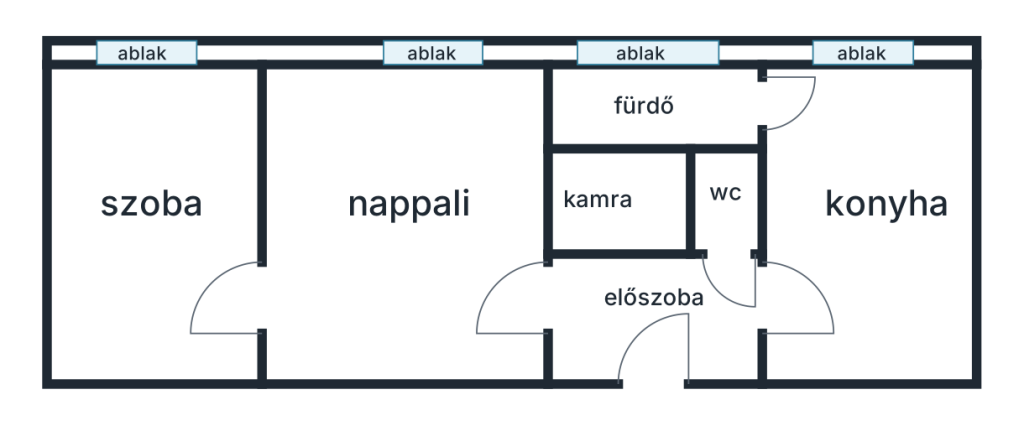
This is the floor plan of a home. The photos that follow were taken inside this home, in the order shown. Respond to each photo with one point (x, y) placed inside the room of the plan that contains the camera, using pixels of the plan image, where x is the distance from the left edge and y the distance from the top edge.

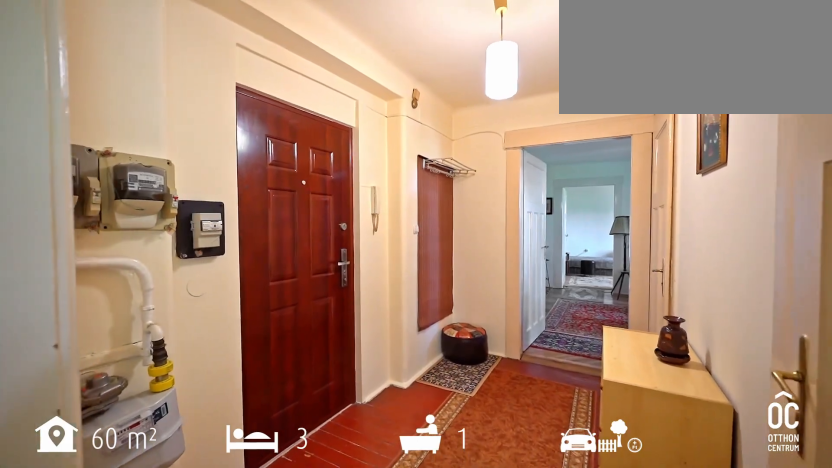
(648, 321)
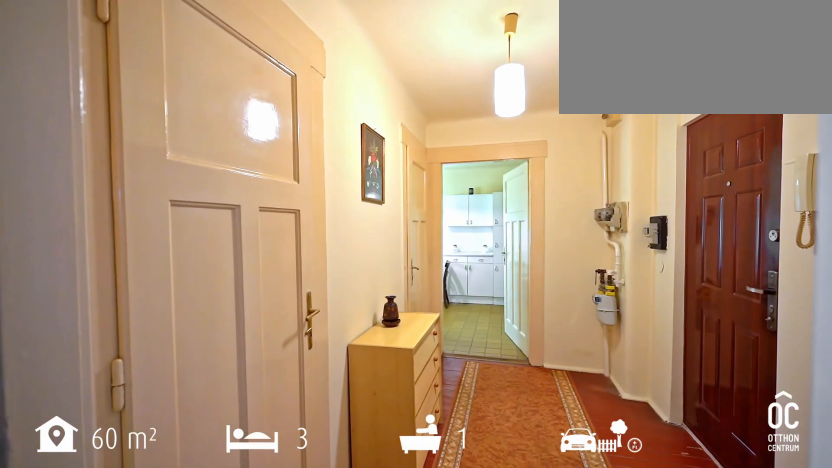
(649, 321)
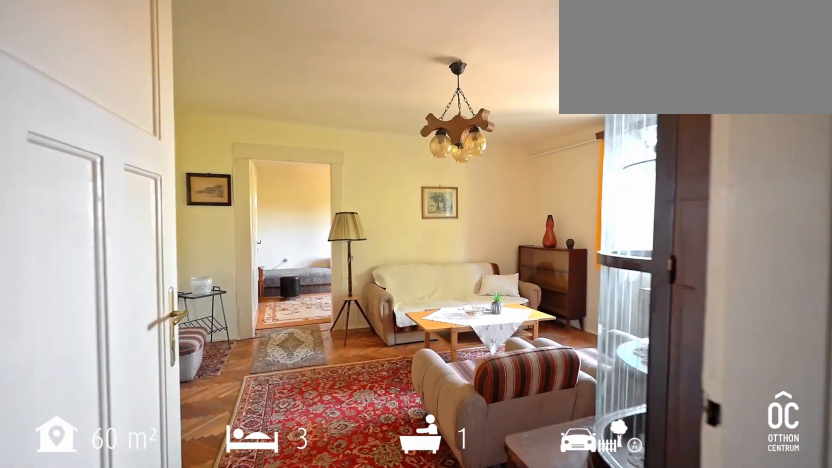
(413, 227)
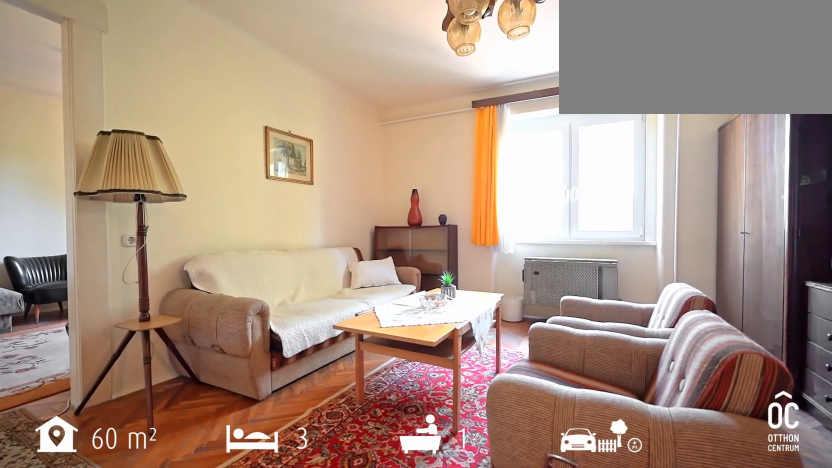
(413, 227)
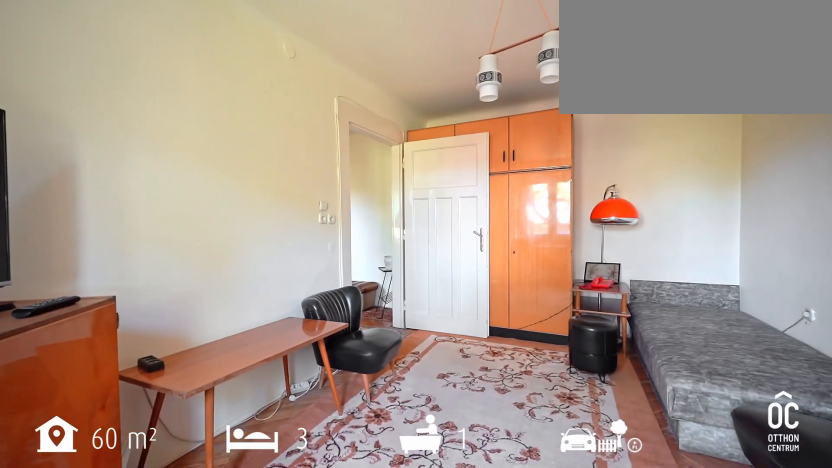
(154, 214)
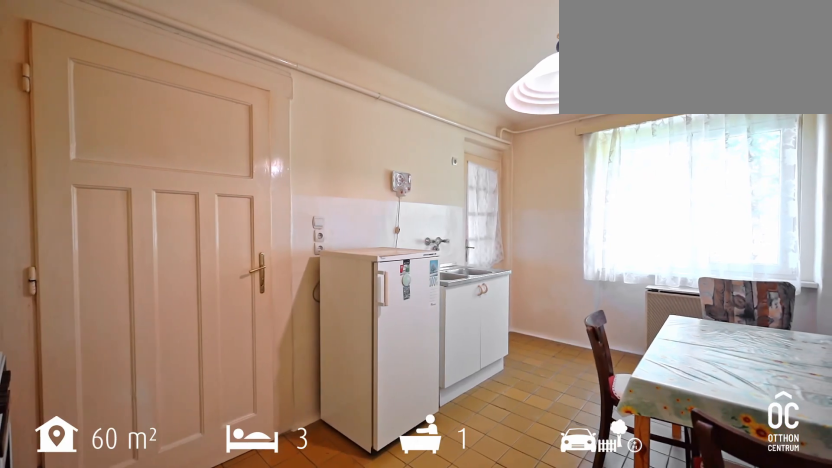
(867, 229)
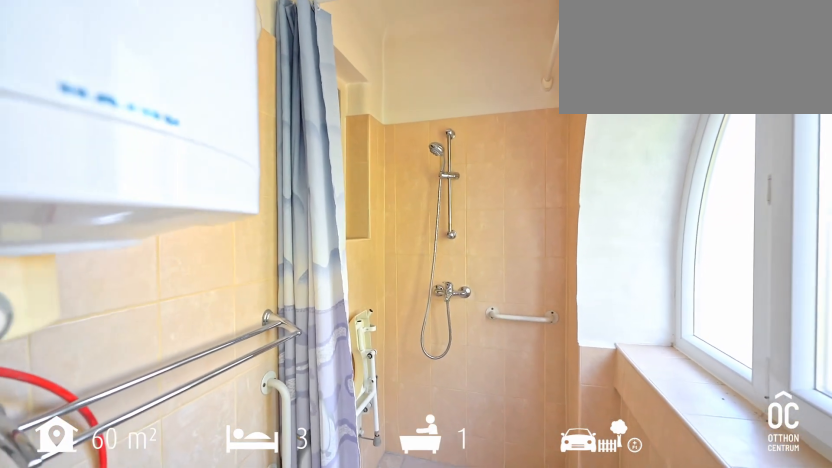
(650, 105)
